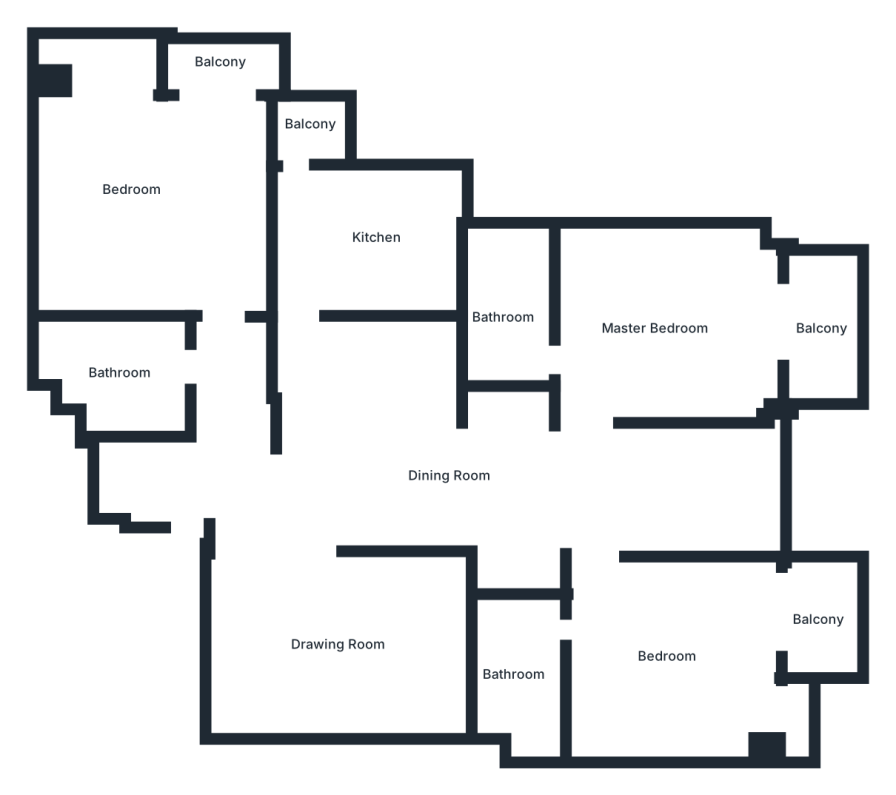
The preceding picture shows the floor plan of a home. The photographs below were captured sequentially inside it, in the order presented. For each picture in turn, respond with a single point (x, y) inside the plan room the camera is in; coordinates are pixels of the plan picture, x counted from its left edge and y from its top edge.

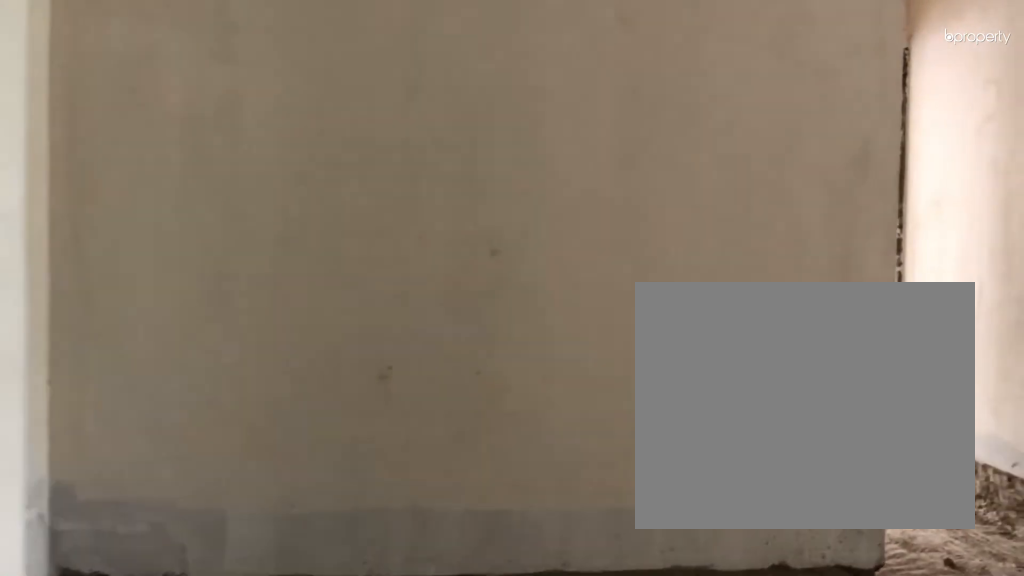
(298, 506)
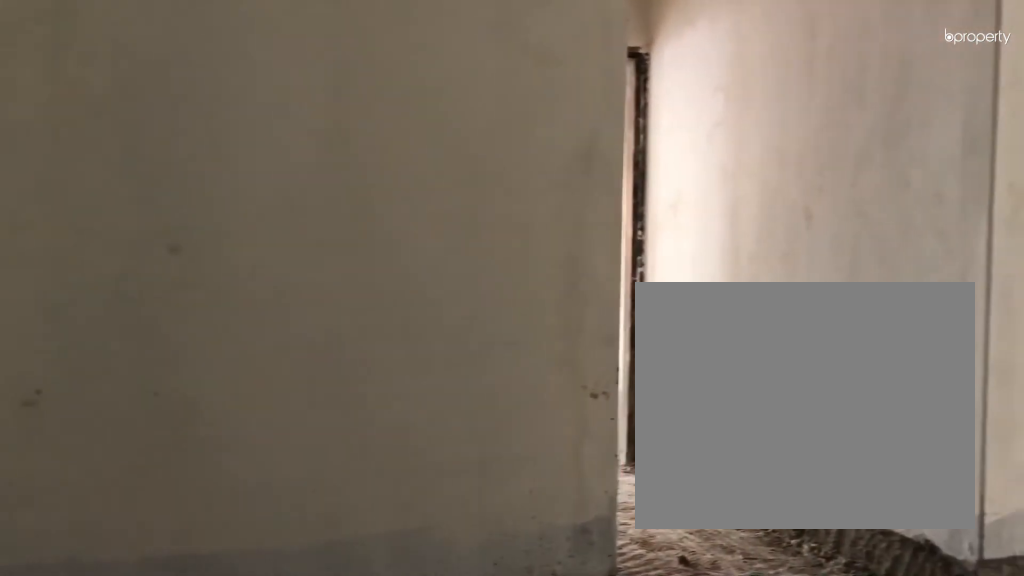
(298, 506)
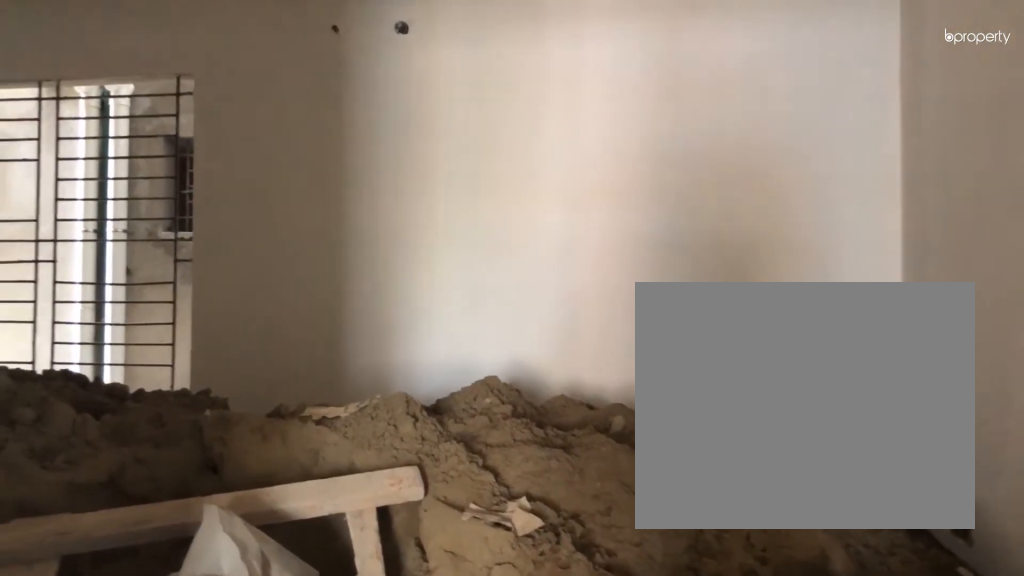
(429, 593)
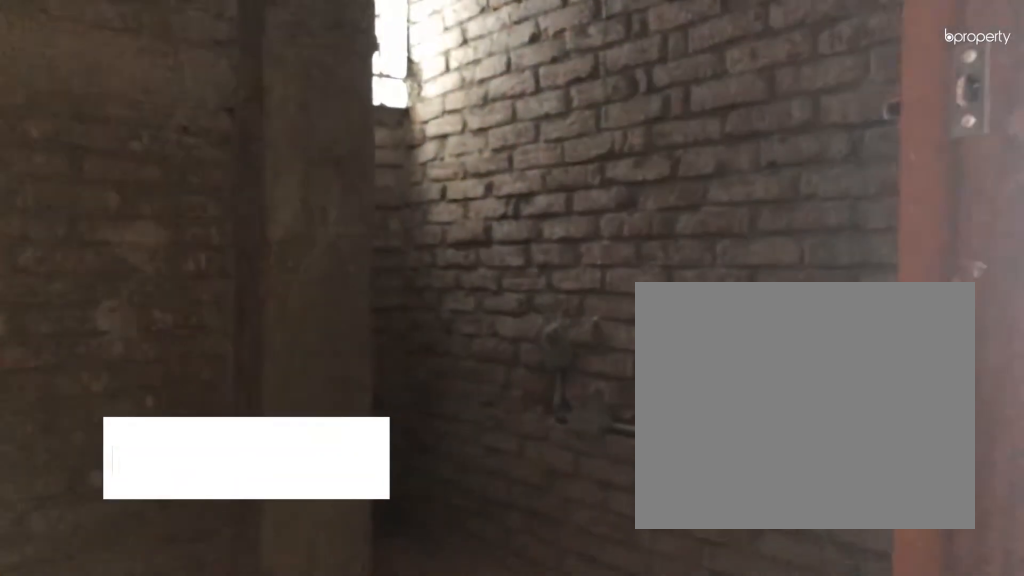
(125, 367)
